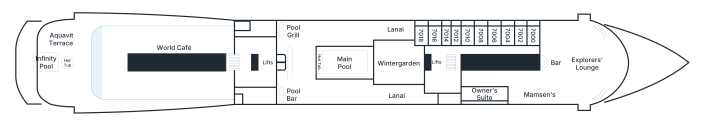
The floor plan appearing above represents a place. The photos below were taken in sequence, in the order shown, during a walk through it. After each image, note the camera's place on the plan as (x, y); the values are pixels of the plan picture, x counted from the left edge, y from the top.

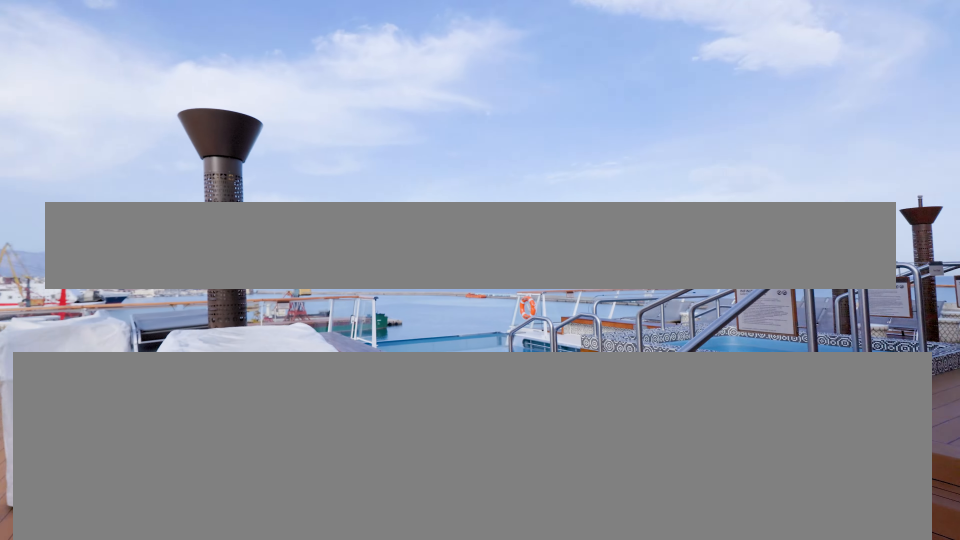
(72, 78)
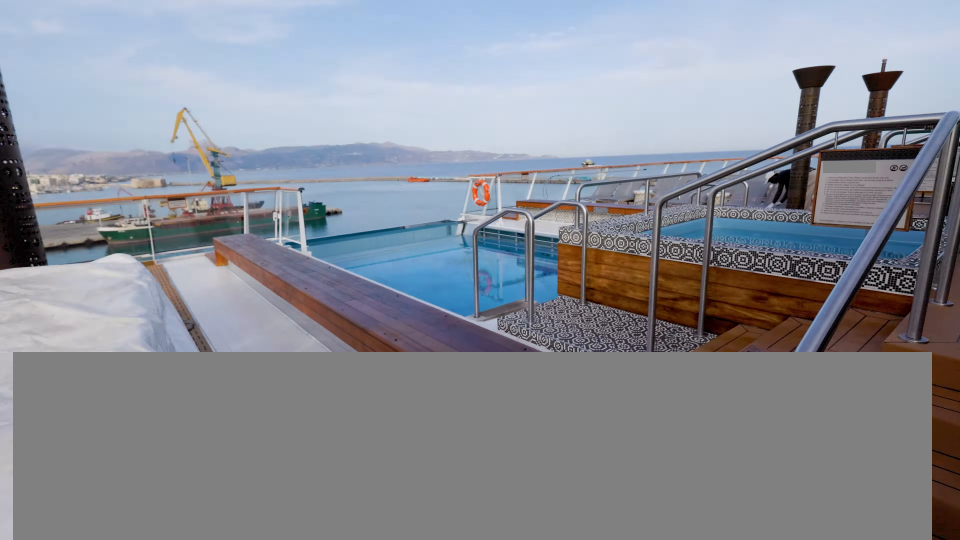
(67, 77)
